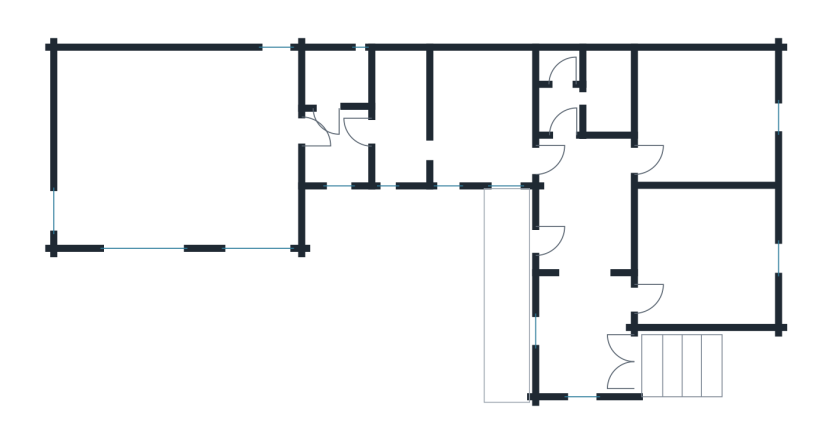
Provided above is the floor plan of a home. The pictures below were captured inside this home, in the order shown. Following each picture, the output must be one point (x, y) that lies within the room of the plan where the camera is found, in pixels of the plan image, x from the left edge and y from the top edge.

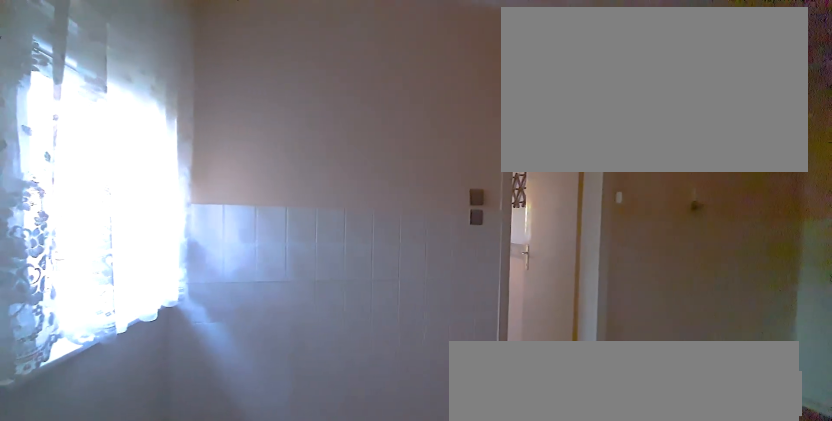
(400, 117)
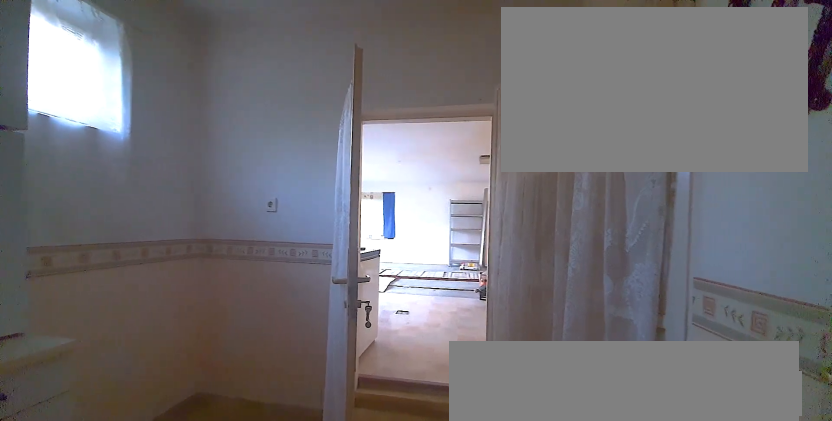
(335, 150)
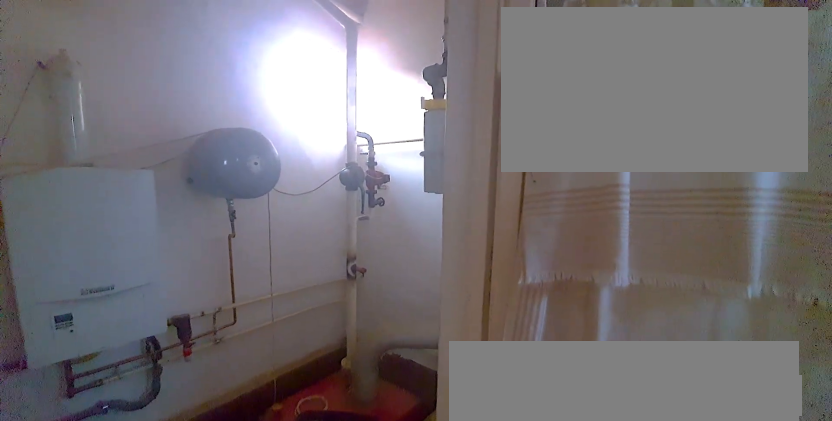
(335, 82)
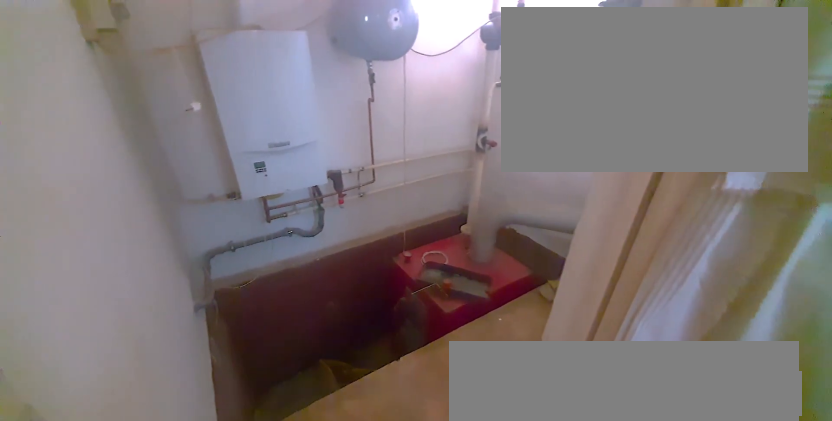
(335, 82)
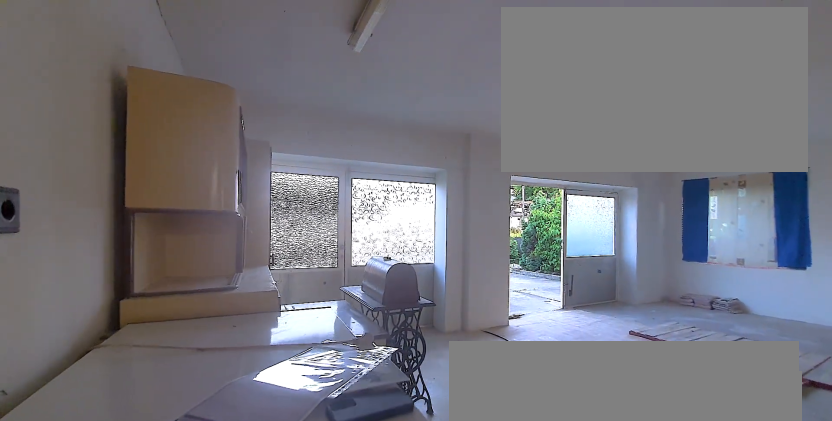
(178, 145)
